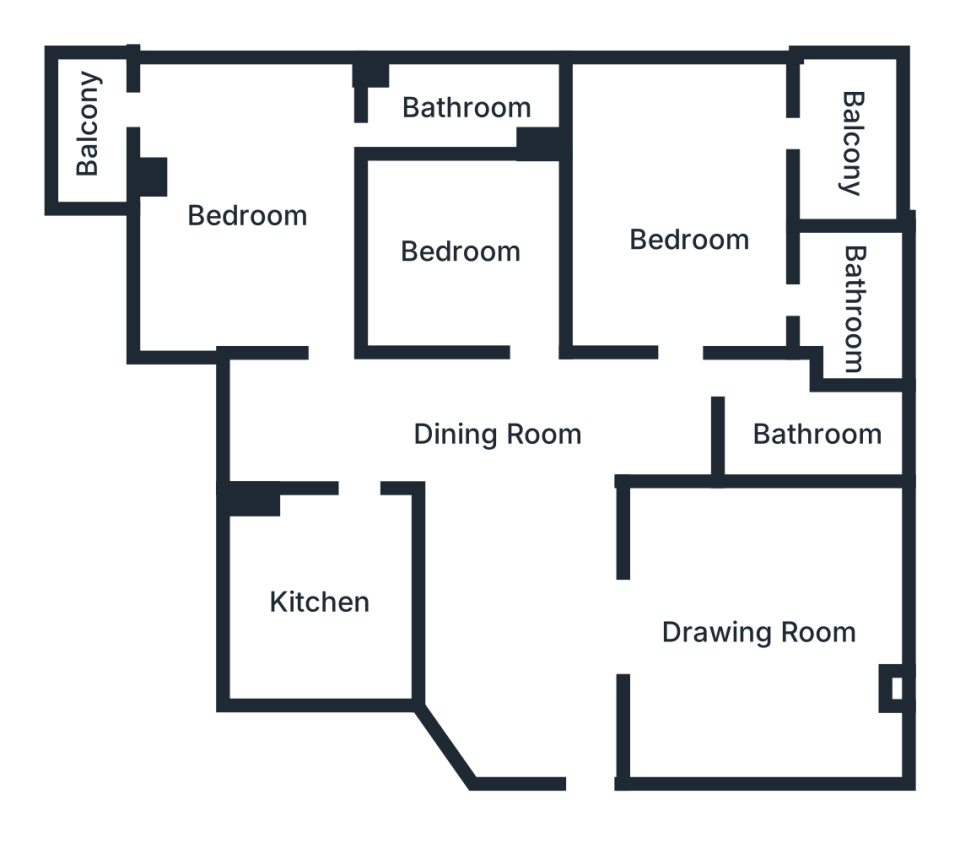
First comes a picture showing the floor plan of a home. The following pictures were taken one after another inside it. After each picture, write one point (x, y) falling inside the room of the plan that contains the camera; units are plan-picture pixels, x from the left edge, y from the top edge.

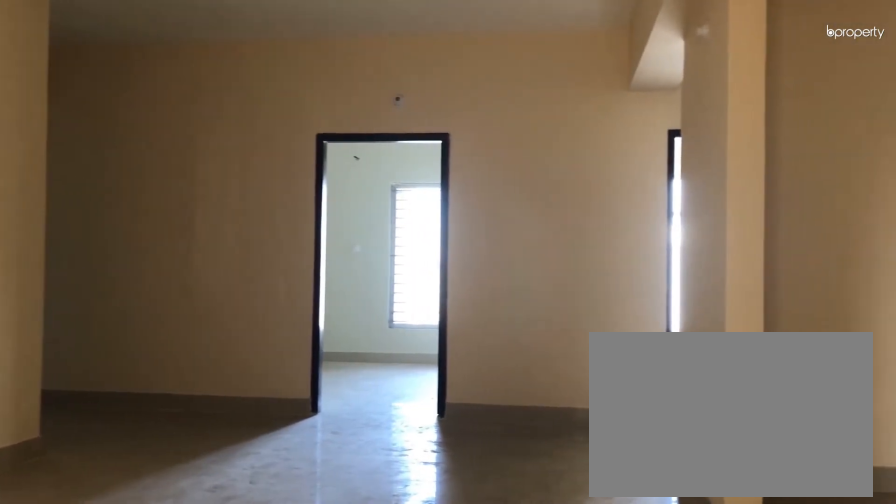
(504, 436)
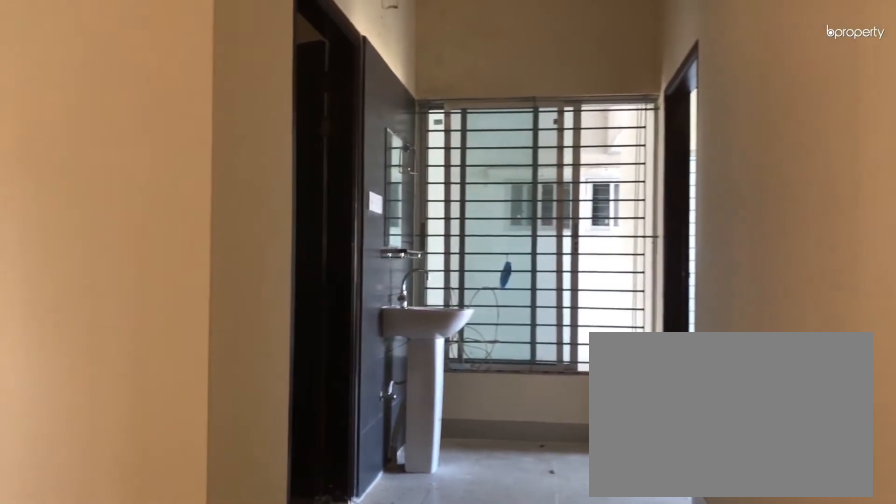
(504, 436)
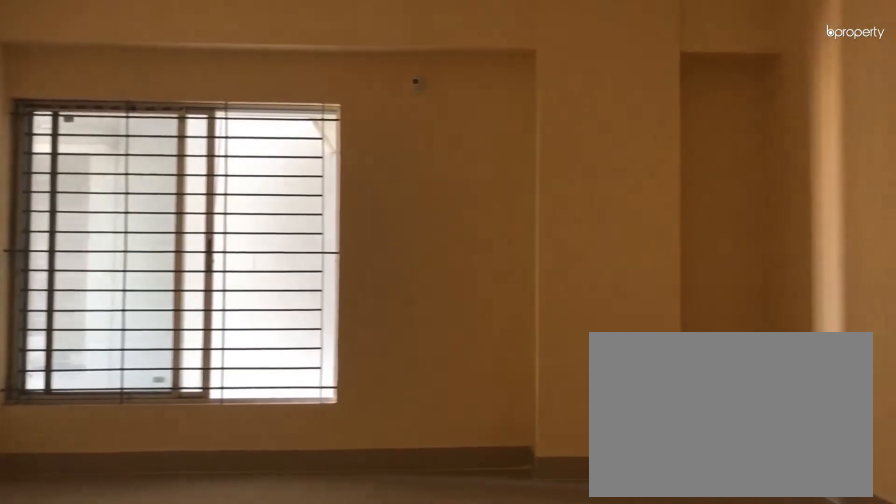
(765, 632)
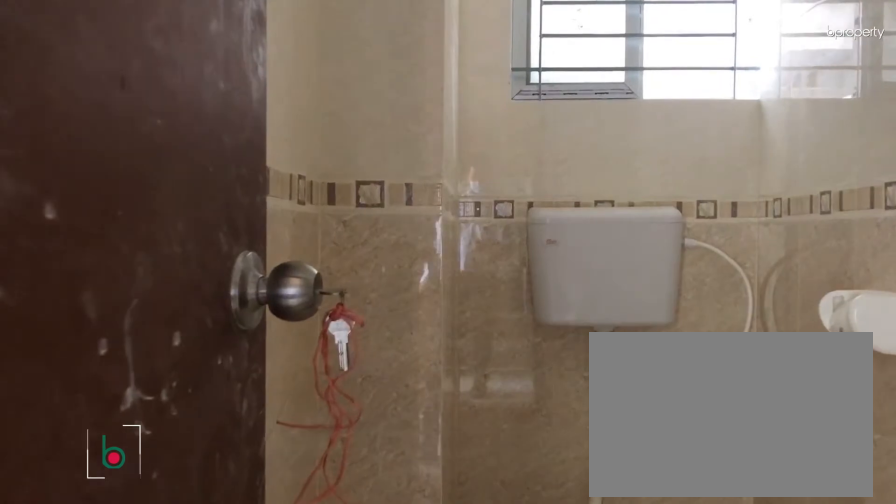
(810, 430)
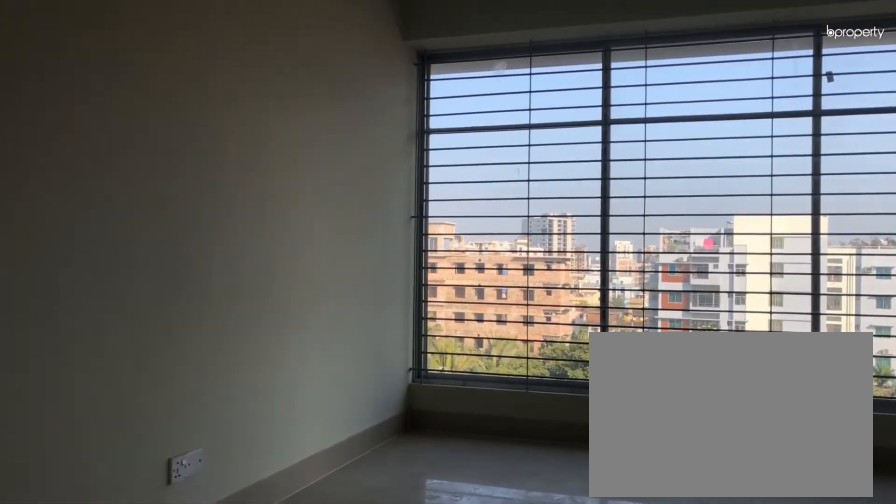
(691, 240)
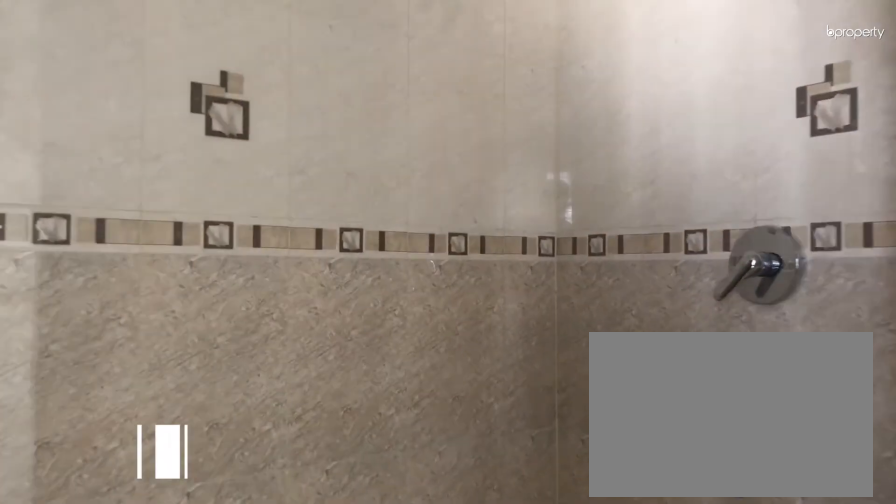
(858, 303)
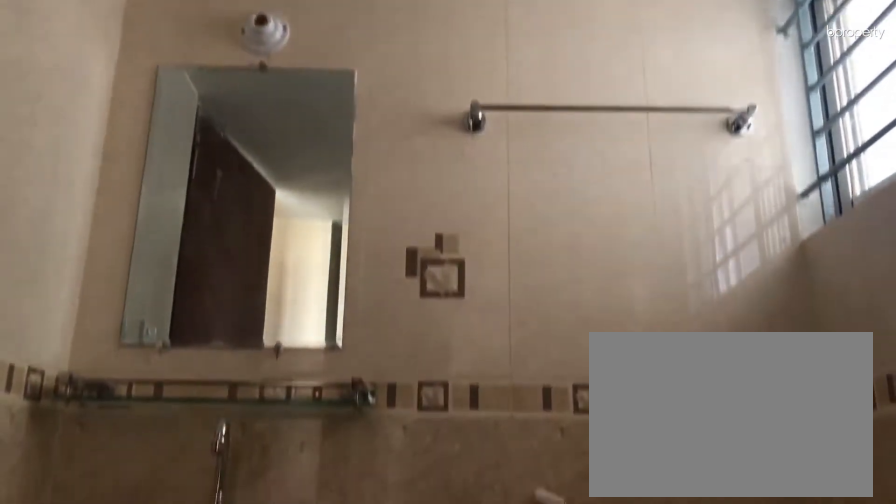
(858, 303)
